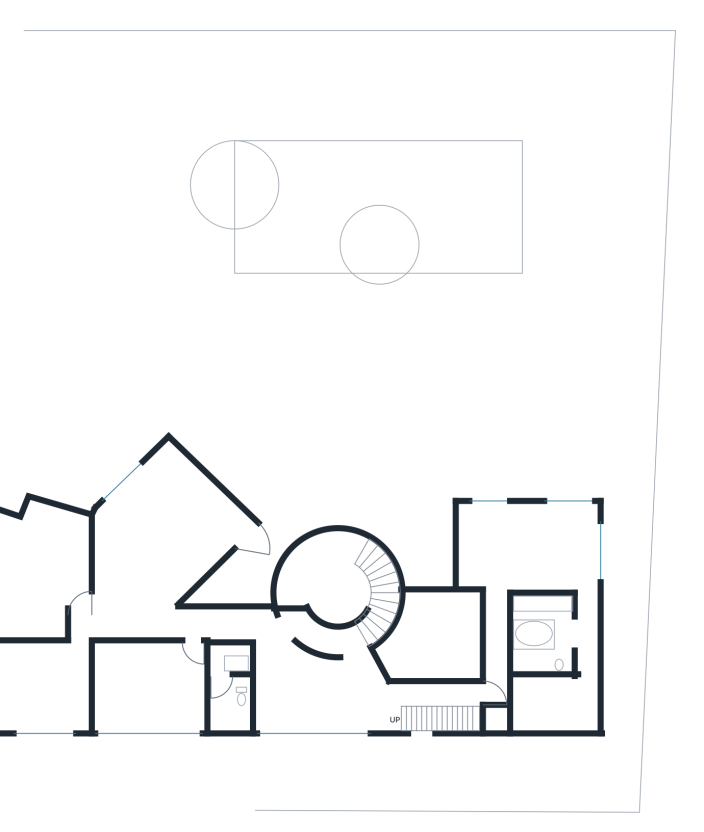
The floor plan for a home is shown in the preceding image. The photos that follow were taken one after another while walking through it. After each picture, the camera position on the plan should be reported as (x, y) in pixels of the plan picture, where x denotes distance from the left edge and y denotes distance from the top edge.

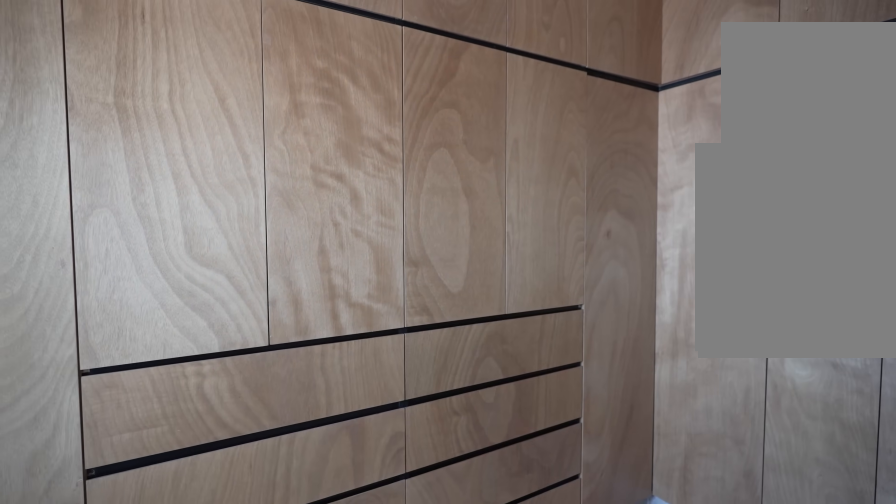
(549, 707)
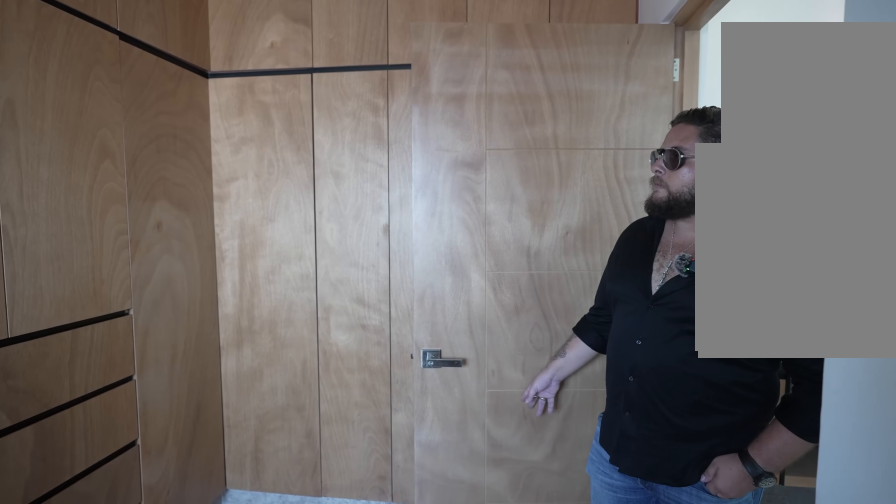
(549, 707)
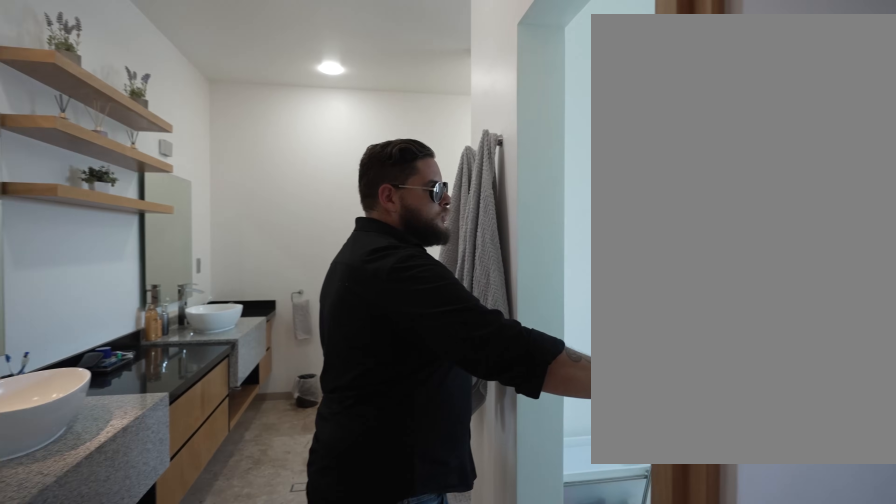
(582, 640)
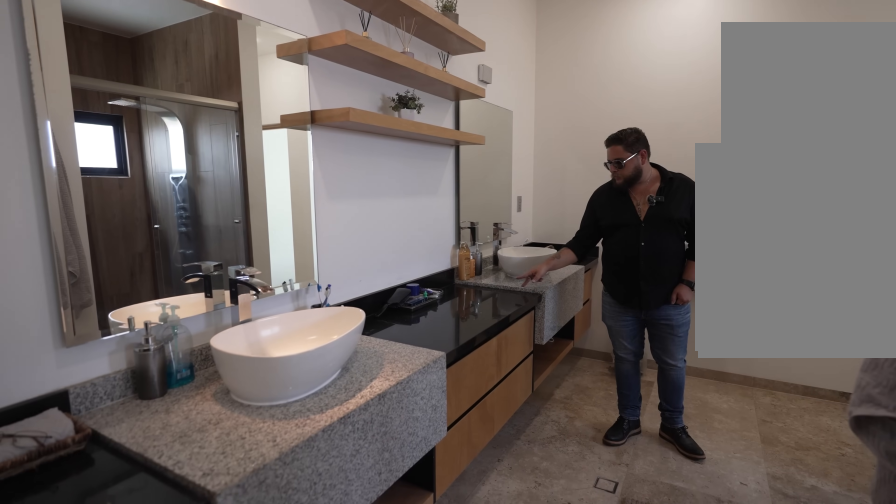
(567, 632)
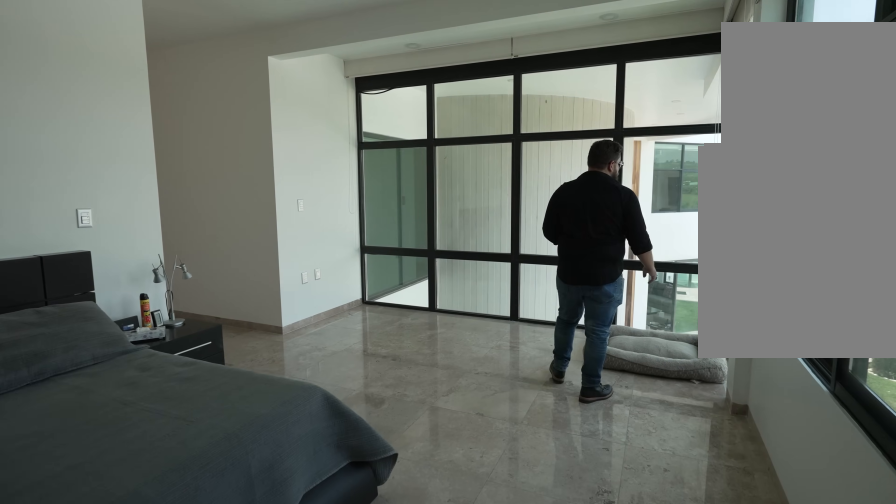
(558, 519)
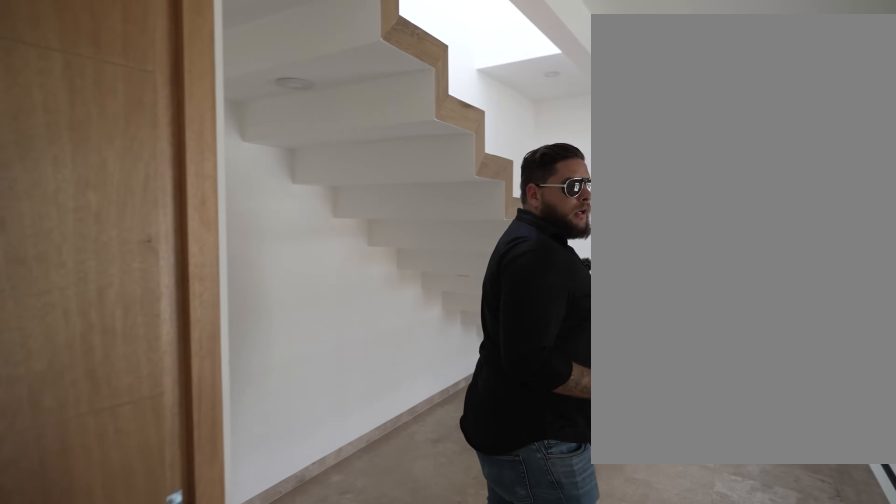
(492, 666)
